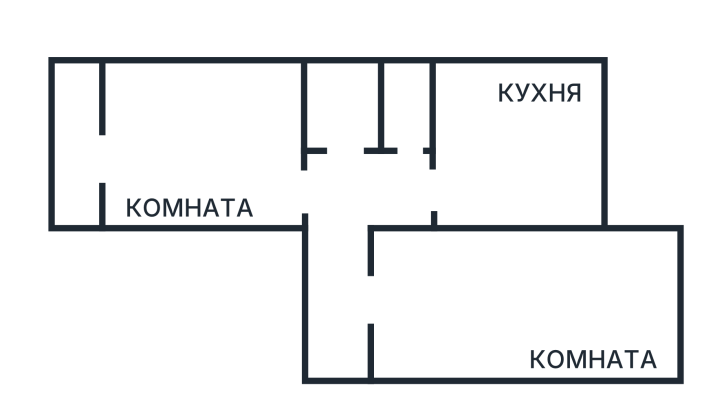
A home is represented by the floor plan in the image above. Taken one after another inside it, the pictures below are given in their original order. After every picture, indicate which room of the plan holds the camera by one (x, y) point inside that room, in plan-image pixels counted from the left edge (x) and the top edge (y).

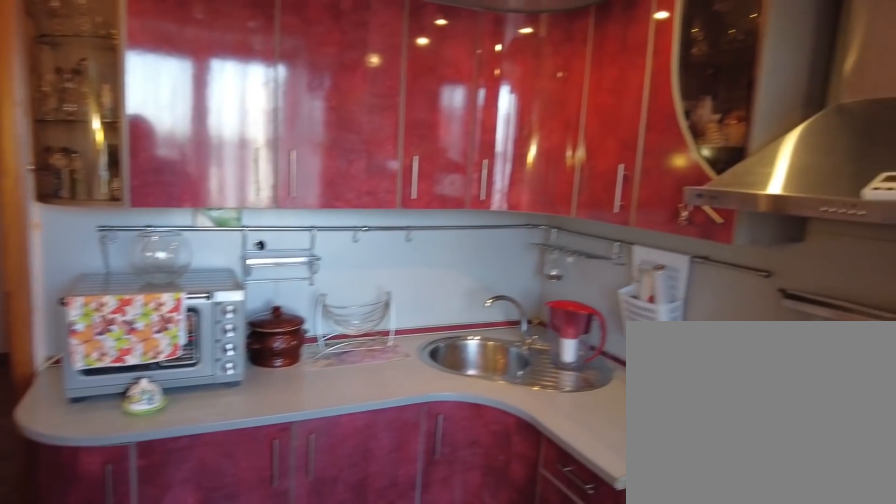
(474, 193)
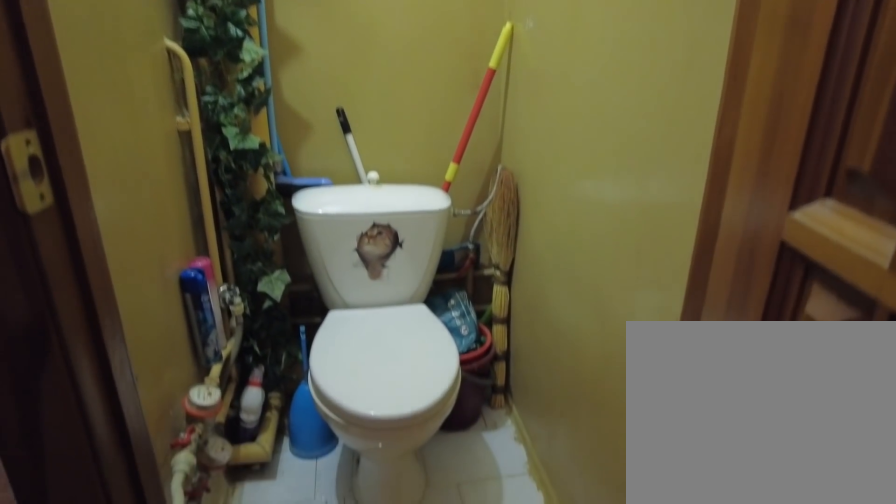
(409, 190)
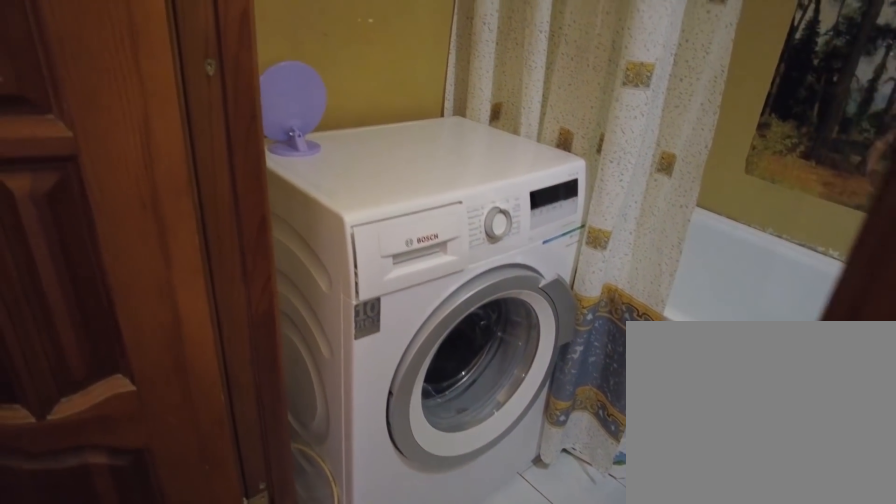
(348, 190)
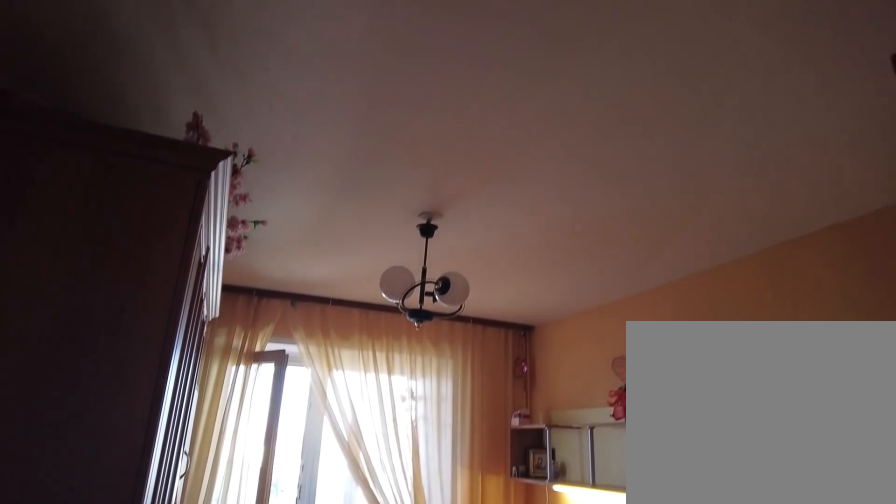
(224, 168)
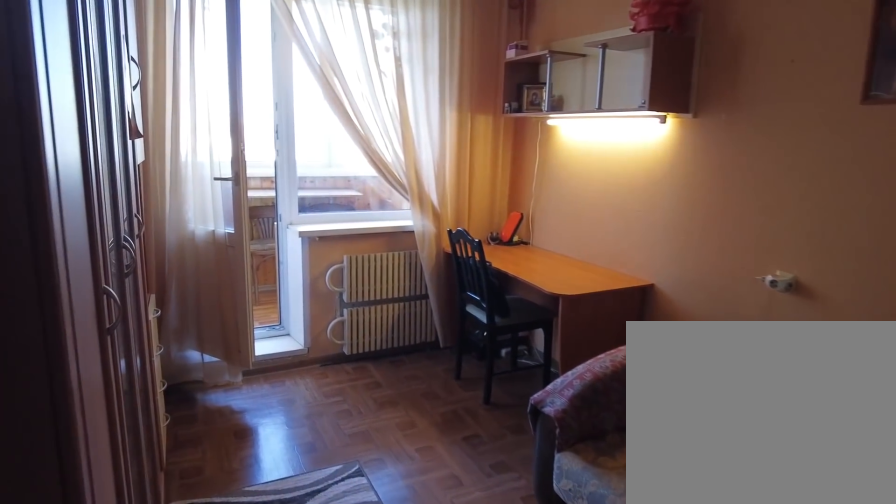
(224, 168)
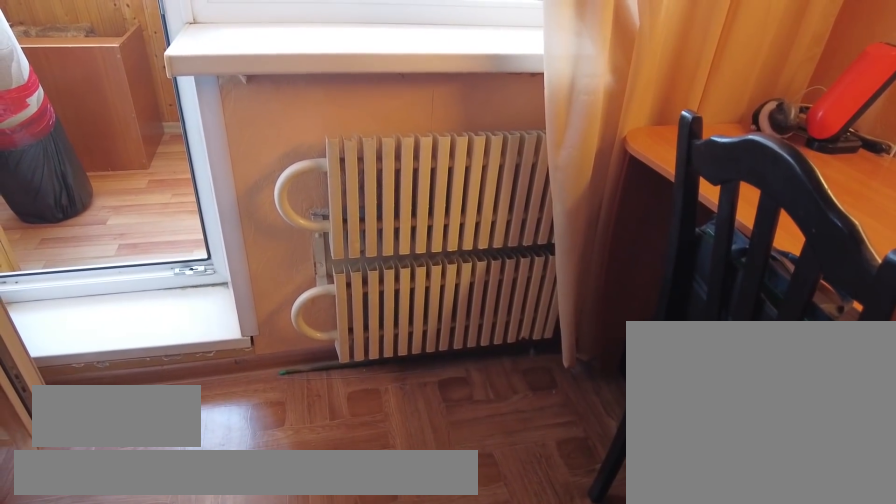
(120, 156)
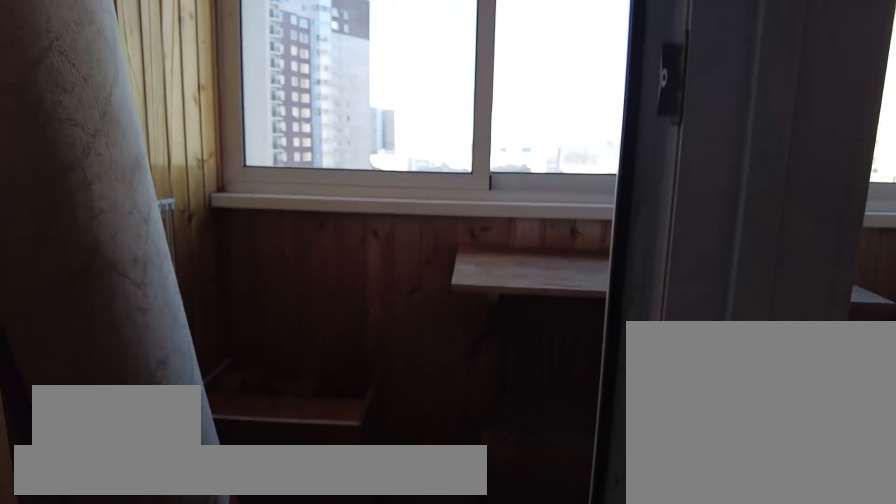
(120, 156)
